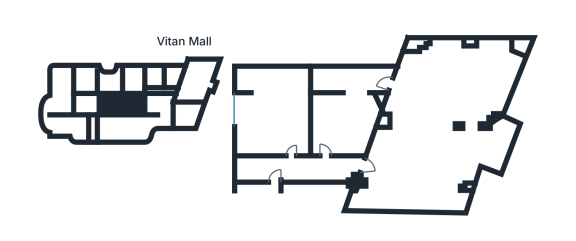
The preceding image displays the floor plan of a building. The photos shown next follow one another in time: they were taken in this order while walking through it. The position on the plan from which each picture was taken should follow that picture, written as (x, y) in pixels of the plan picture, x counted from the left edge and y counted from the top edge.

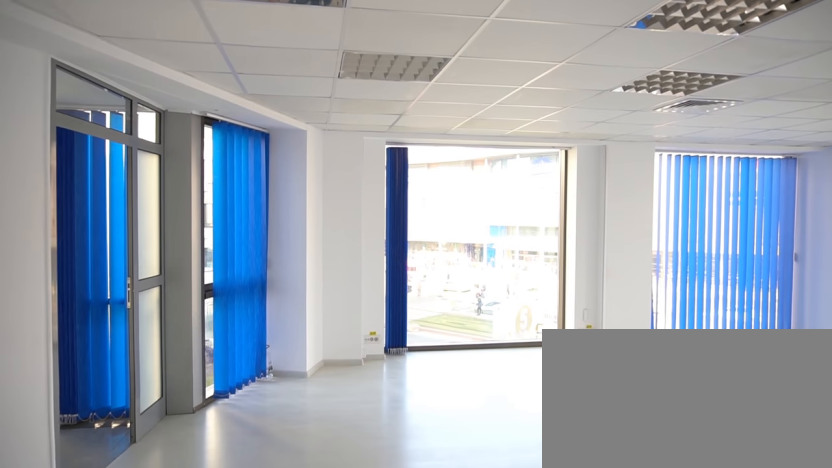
(388, 139)
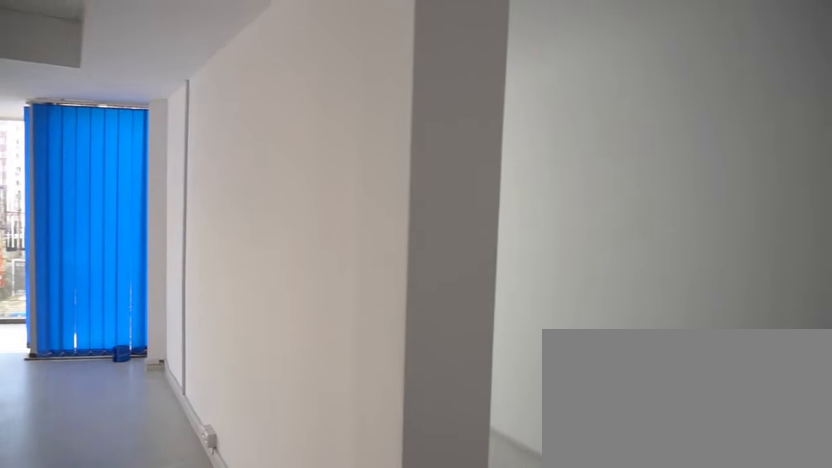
(369, 193)
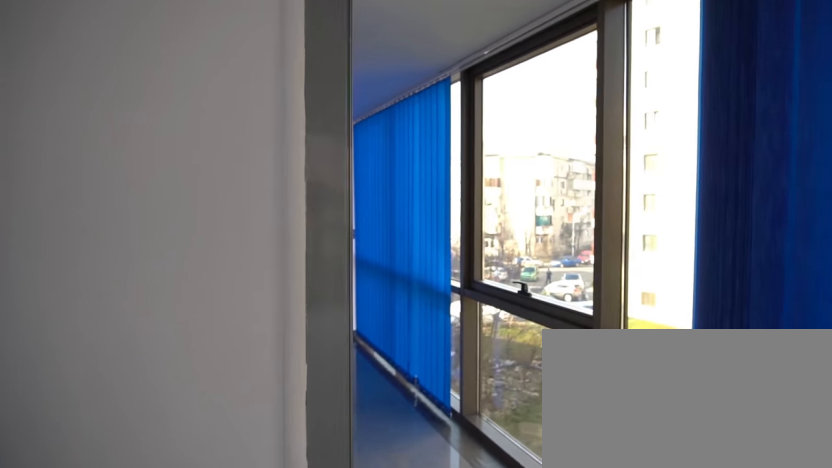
(395, 81)
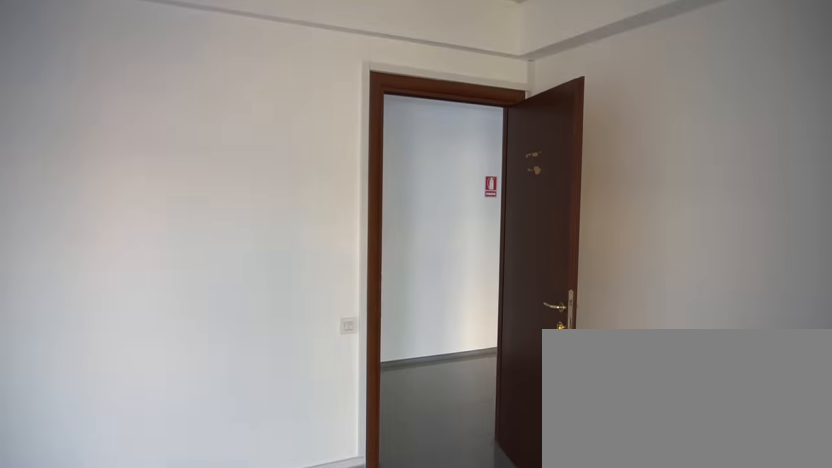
(327, 153)
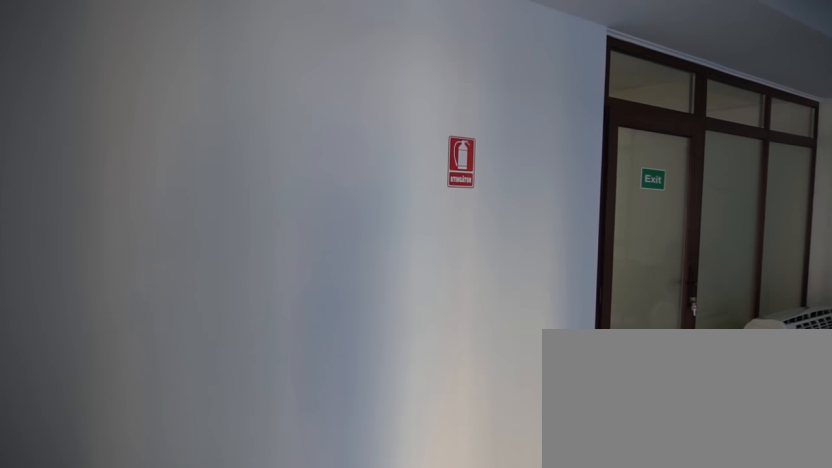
(324, 162)
